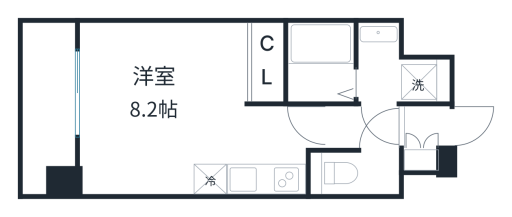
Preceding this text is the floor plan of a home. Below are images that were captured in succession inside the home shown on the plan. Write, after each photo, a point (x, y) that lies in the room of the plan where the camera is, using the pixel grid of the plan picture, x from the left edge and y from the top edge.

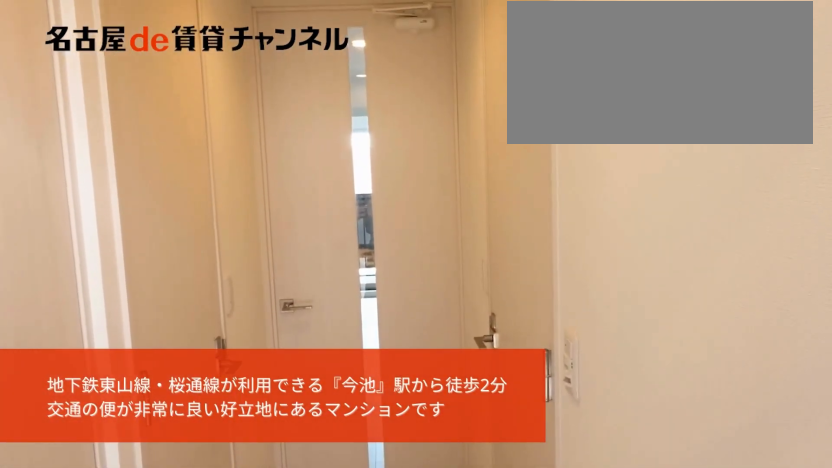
(390, 127)
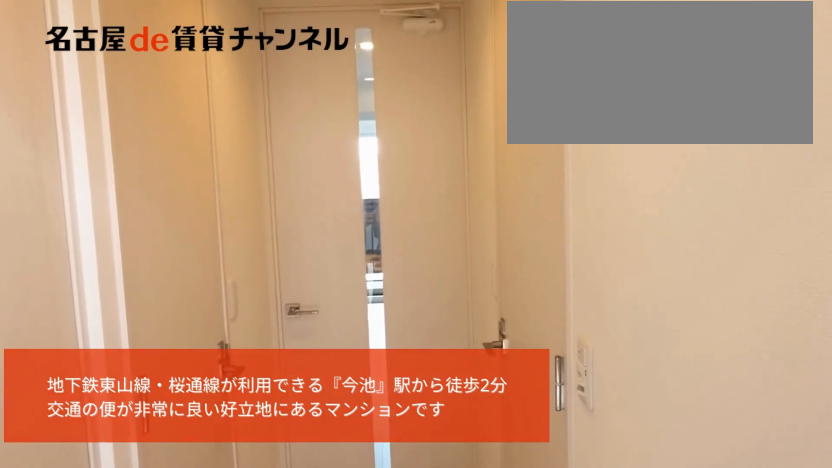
(390, 127)
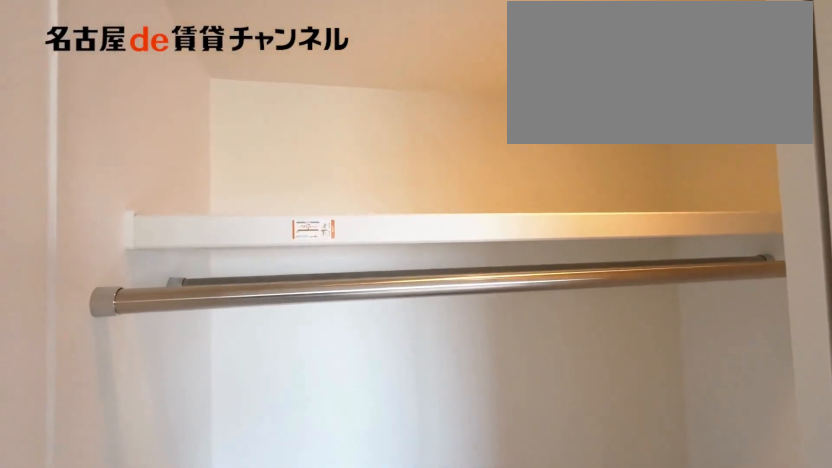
(268, 62)
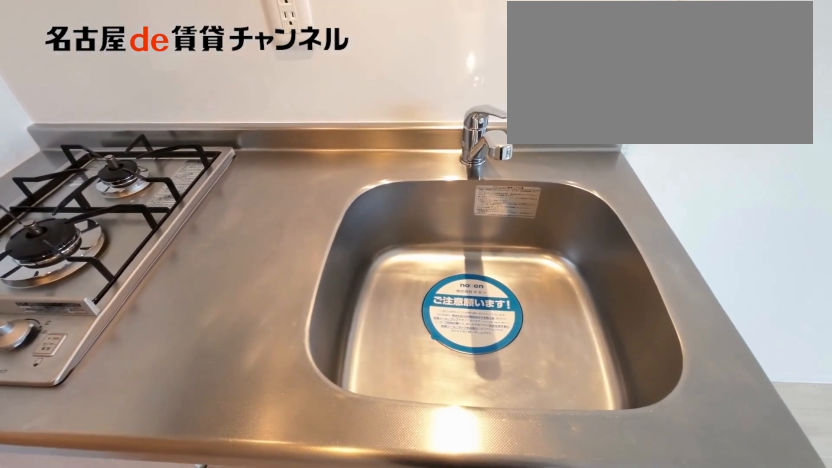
(266, 179)
